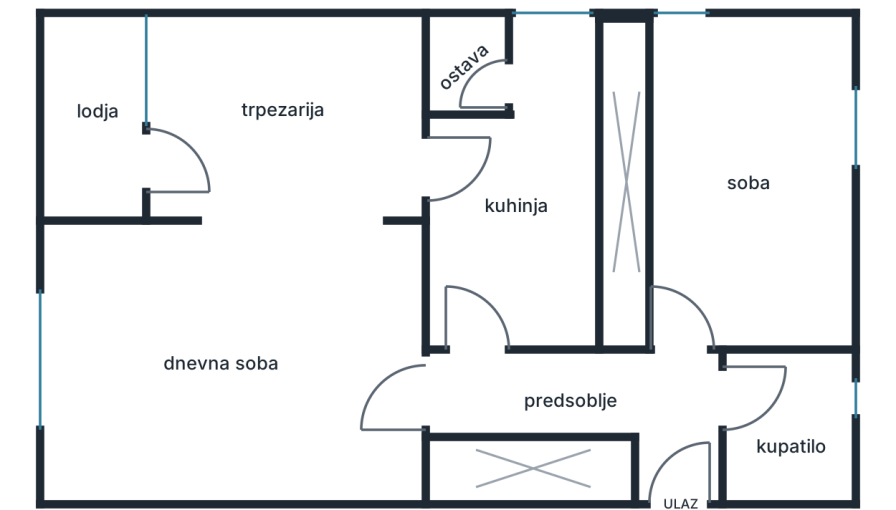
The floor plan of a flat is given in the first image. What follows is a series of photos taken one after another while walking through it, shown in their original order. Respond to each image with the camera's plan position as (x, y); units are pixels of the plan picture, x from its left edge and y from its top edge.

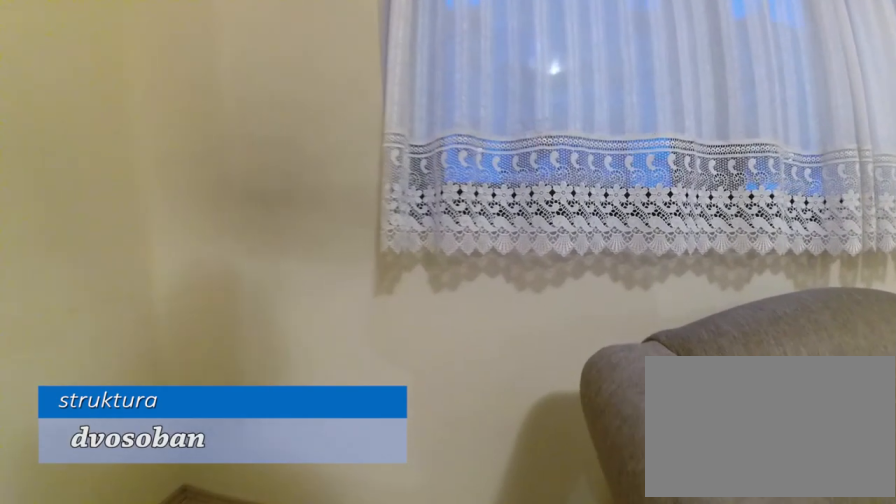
(138, 394)
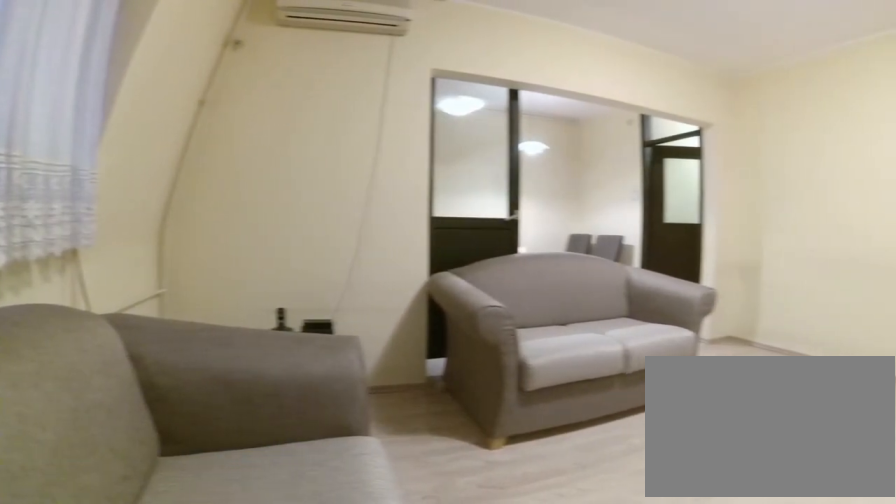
(67, 446)
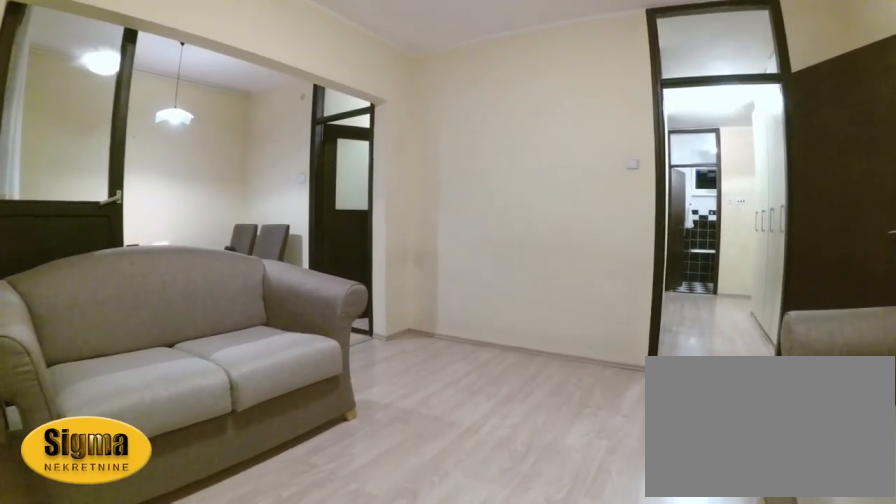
(136, 418)
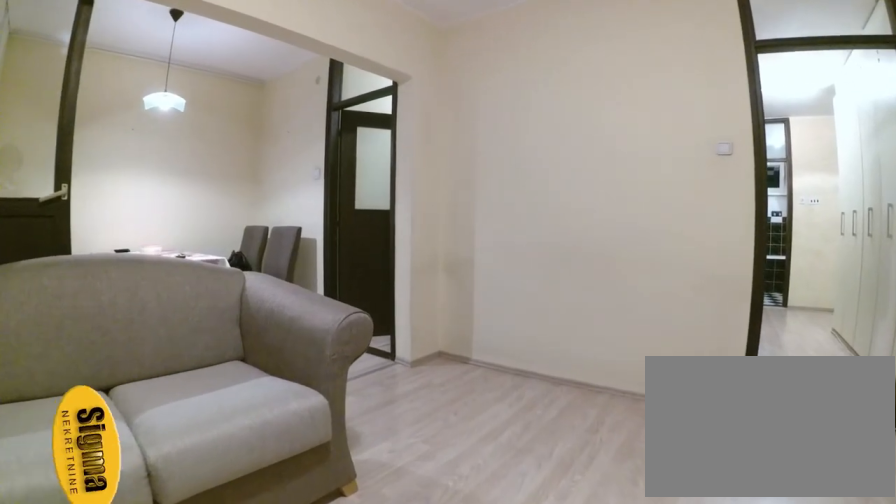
(166, 395)
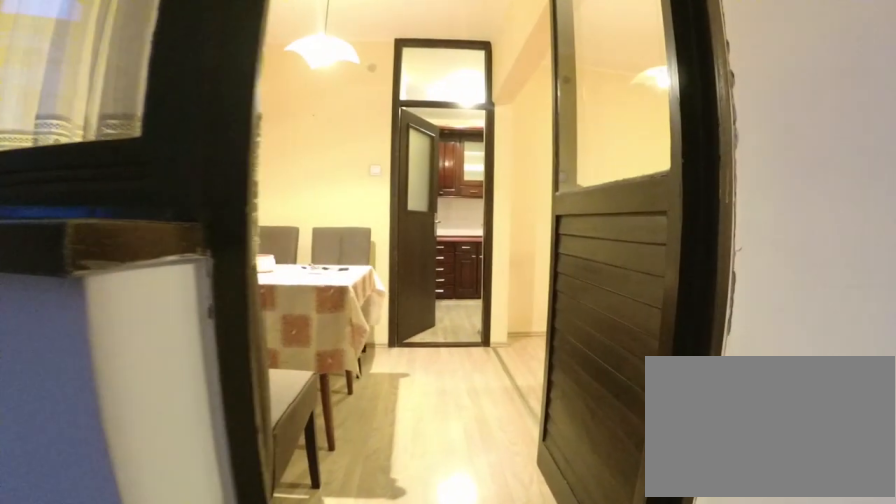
(86, 164)
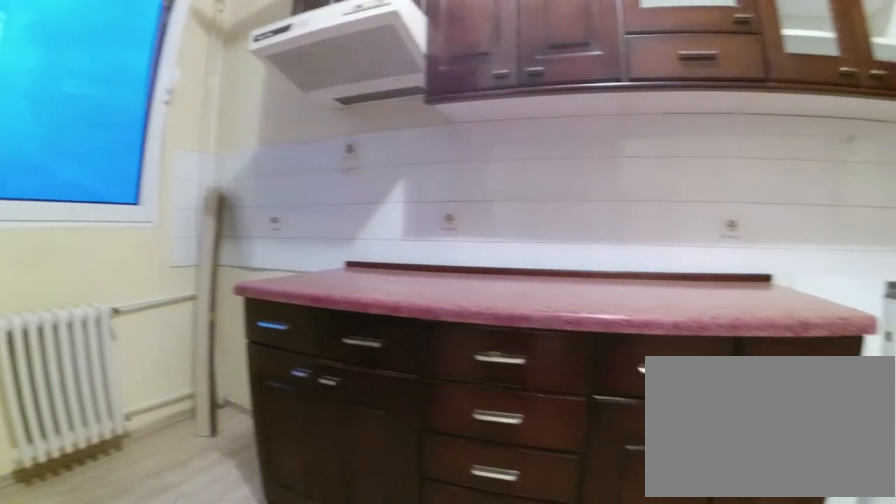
(522, 170)
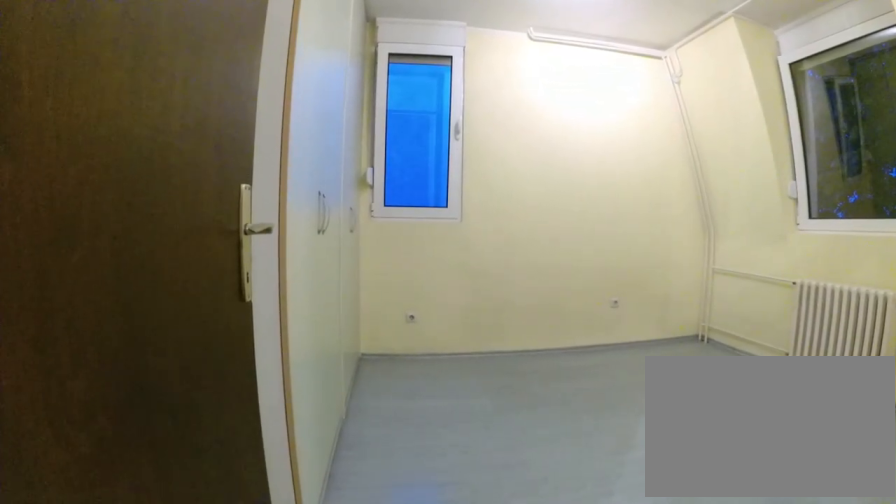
(674, 384)
